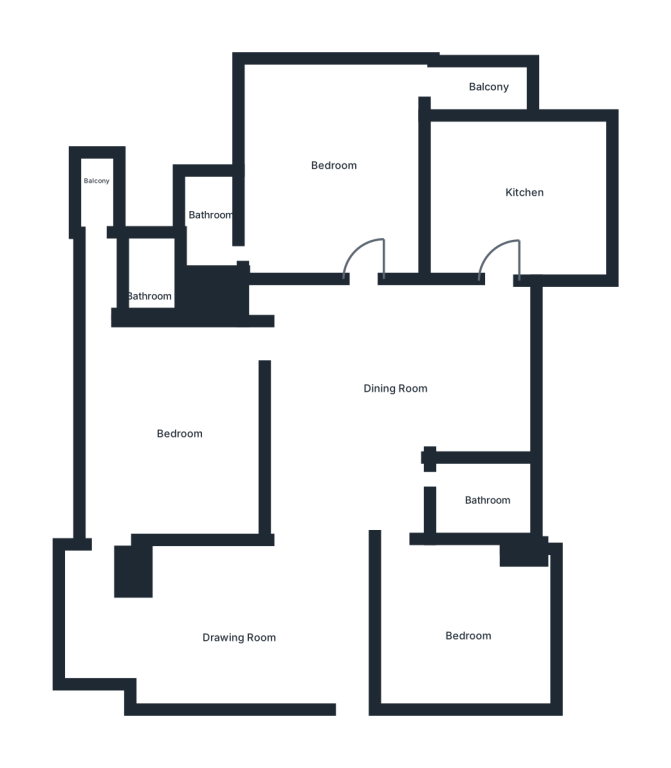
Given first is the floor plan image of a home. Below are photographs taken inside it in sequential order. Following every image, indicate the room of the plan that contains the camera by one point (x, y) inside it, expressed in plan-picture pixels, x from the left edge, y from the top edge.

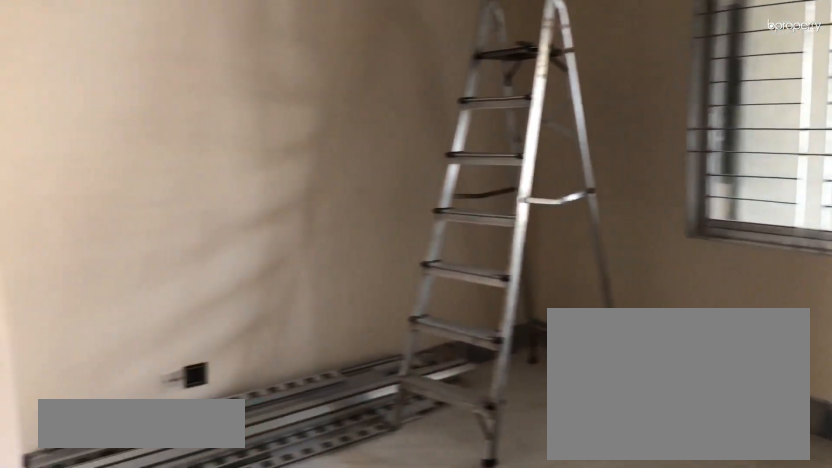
(467, 622)
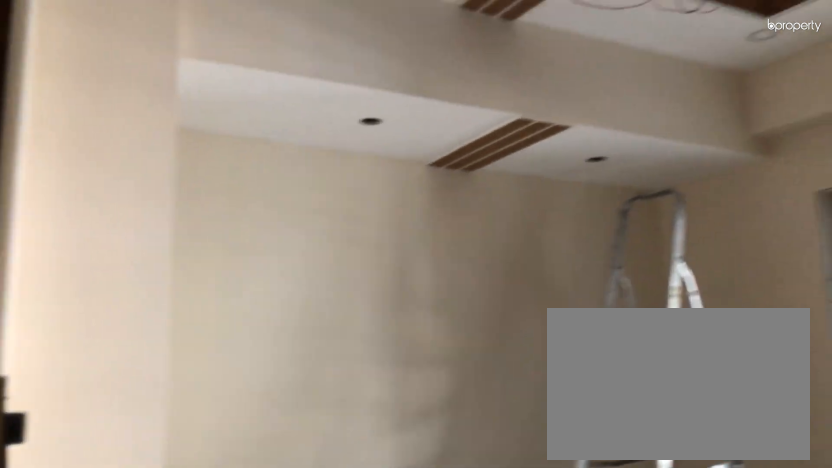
(467, 622)
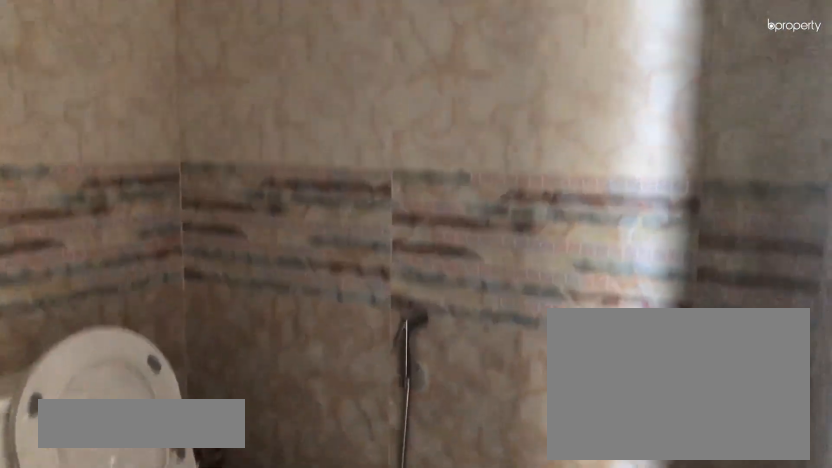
(477, 496)
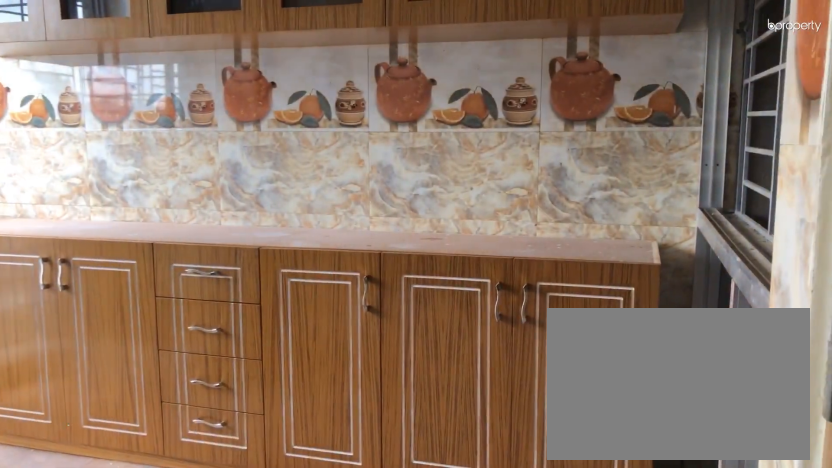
(517, 188)
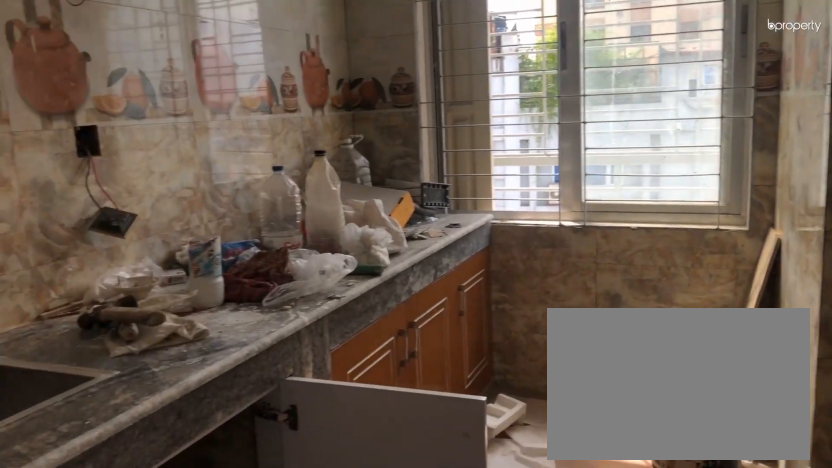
(517, 188)
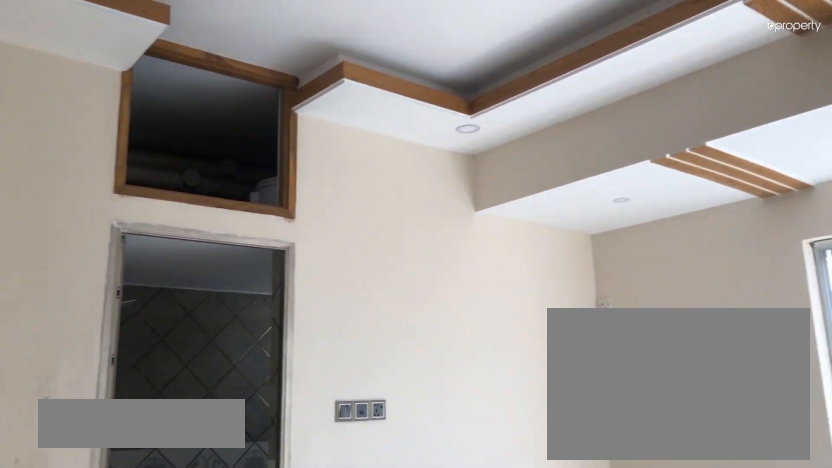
(334, 161)
